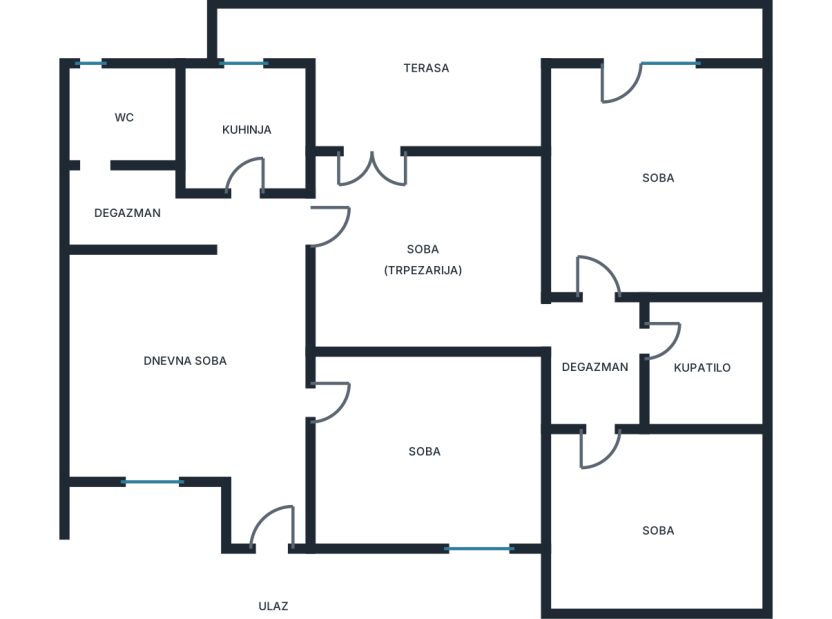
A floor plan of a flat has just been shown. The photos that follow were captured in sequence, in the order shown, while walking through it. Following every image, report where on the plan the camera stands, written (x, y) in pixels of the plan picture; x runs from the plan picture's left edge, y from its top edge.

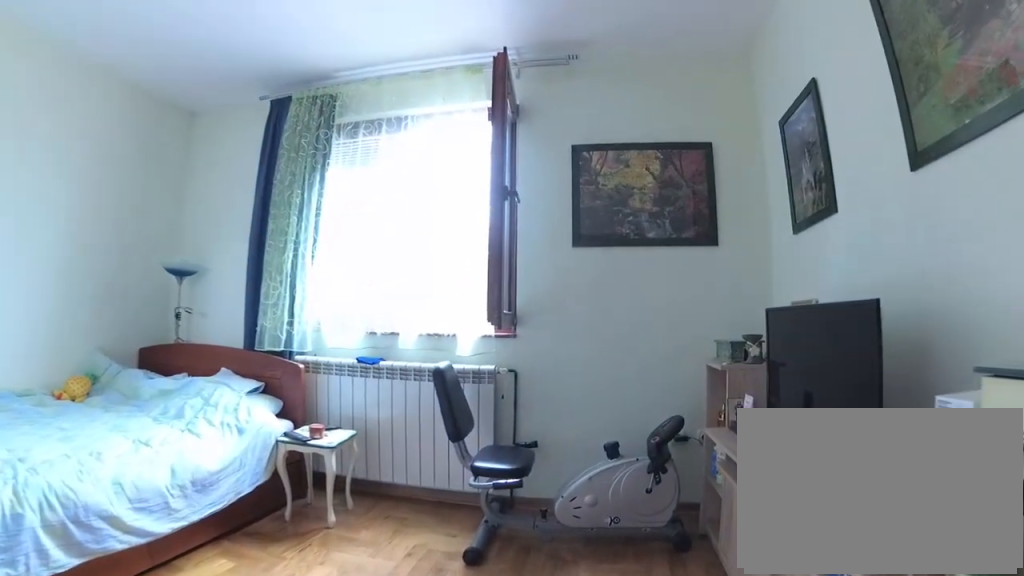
(598, 450)
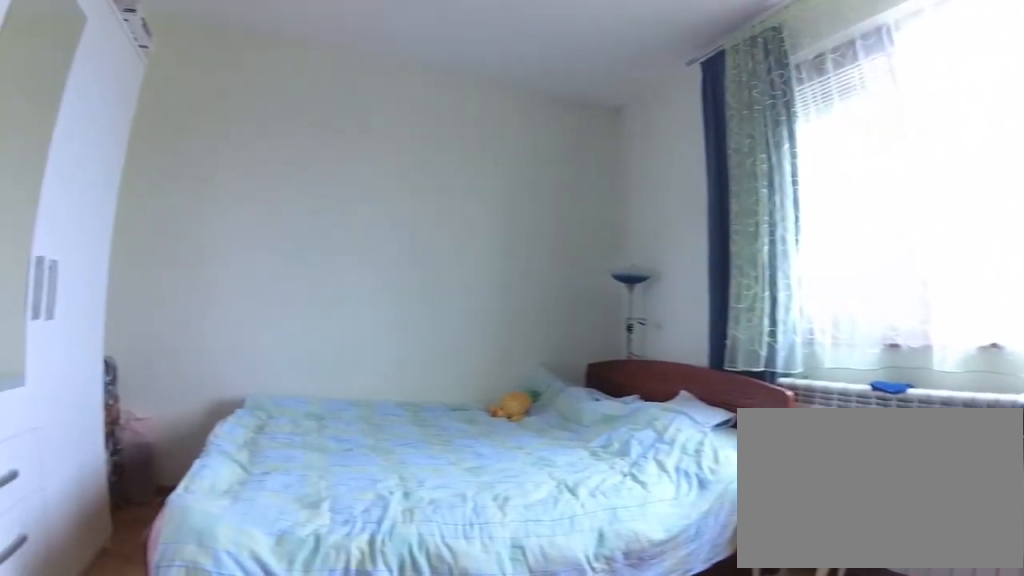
(571, 514)
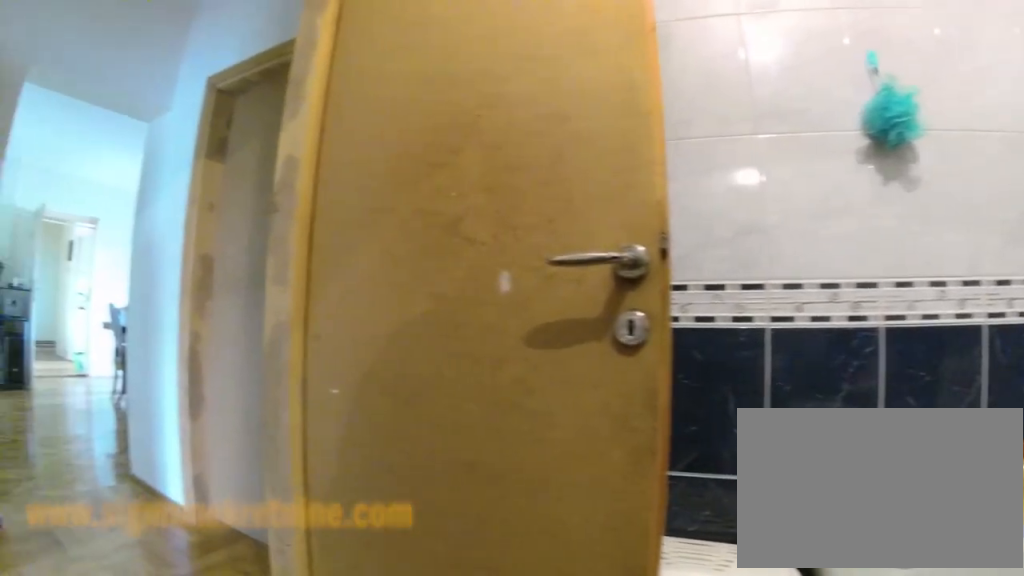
(701, 392)
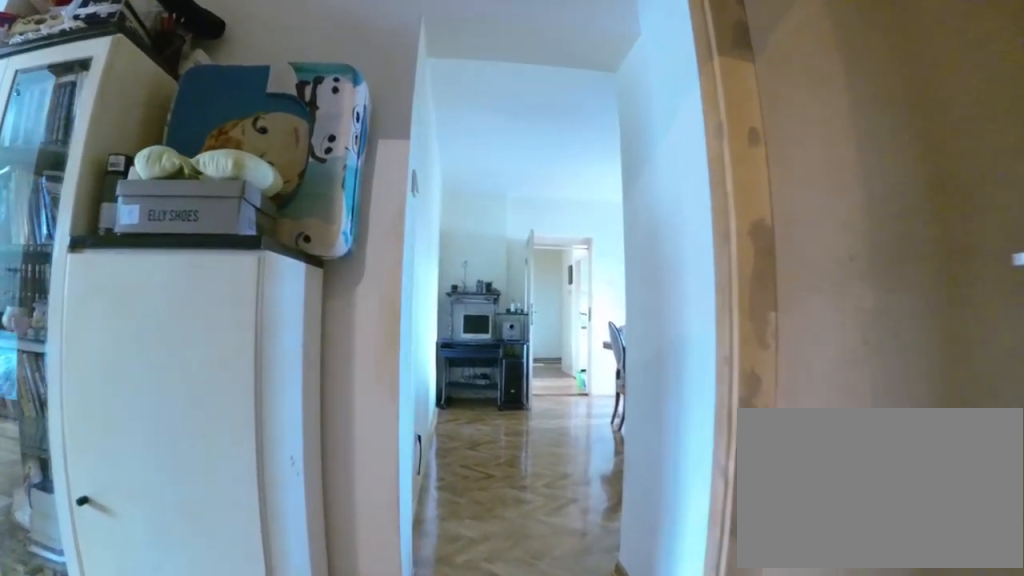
(648, 343)
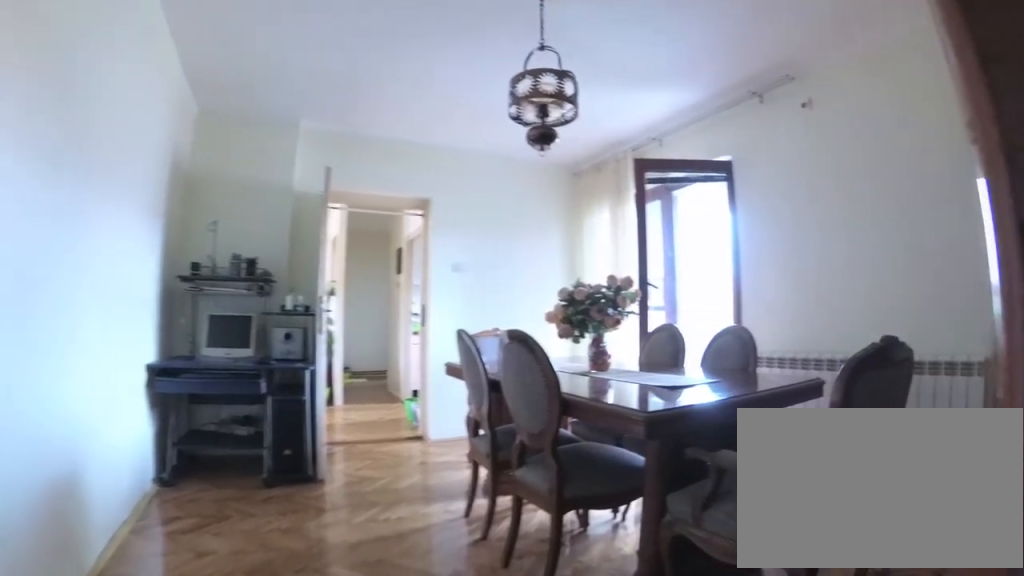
(564, 325)
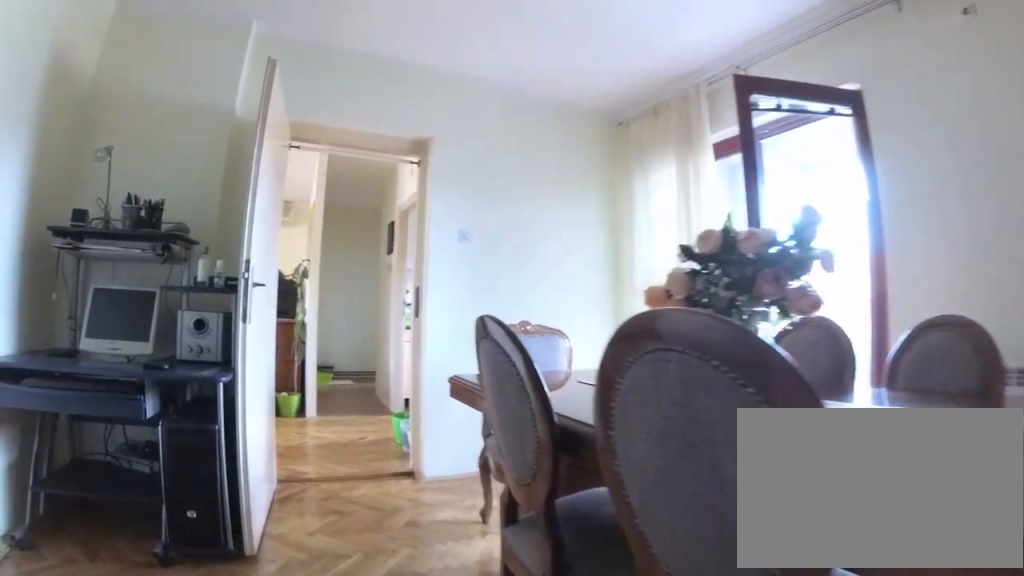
(498, 286)
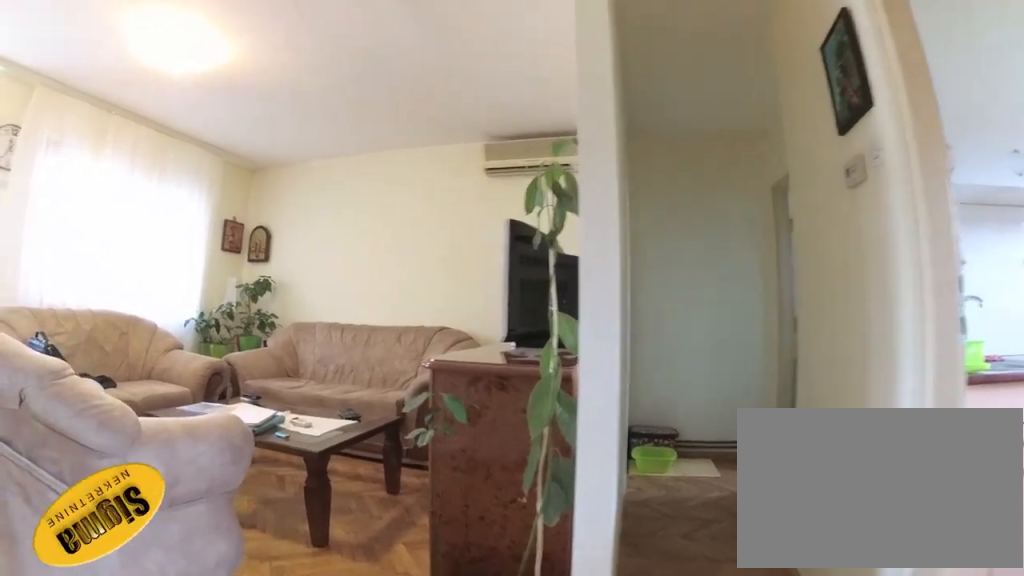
(276, 223)
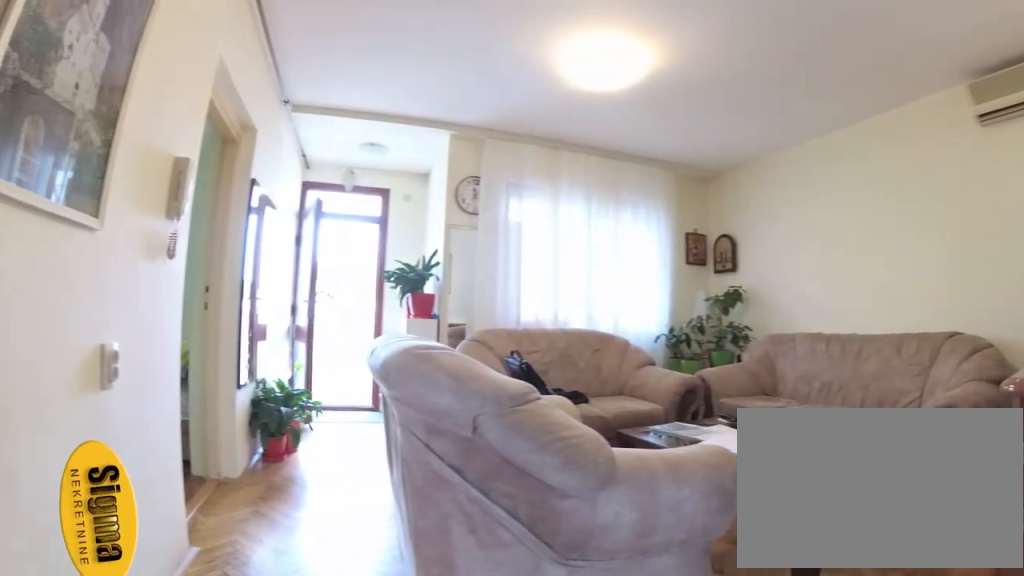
(258, 204)
